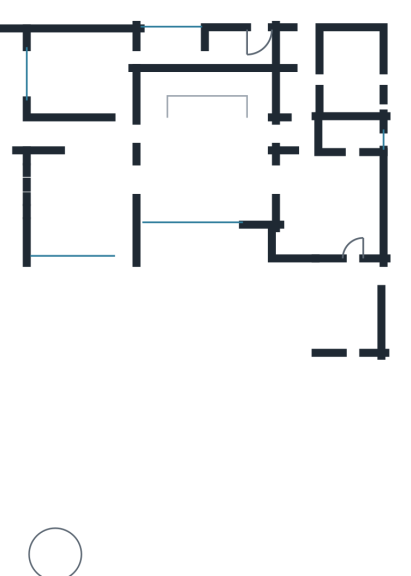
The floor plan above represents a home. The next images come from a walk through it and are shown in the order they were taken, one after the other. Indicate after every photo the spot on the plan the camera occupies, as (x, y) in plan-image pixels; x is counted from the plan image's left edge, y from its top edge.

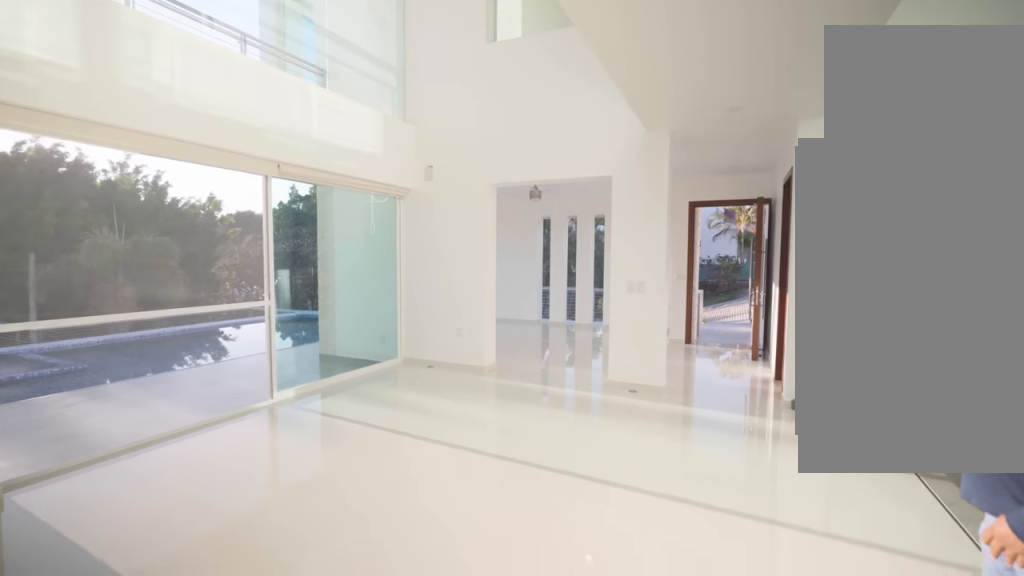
(255, 141)
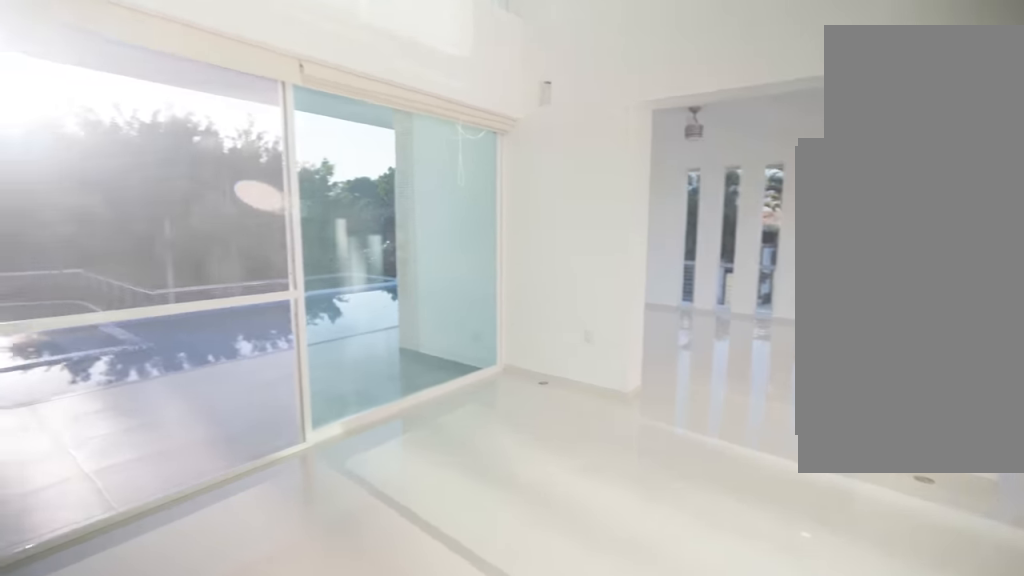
(208, 165)
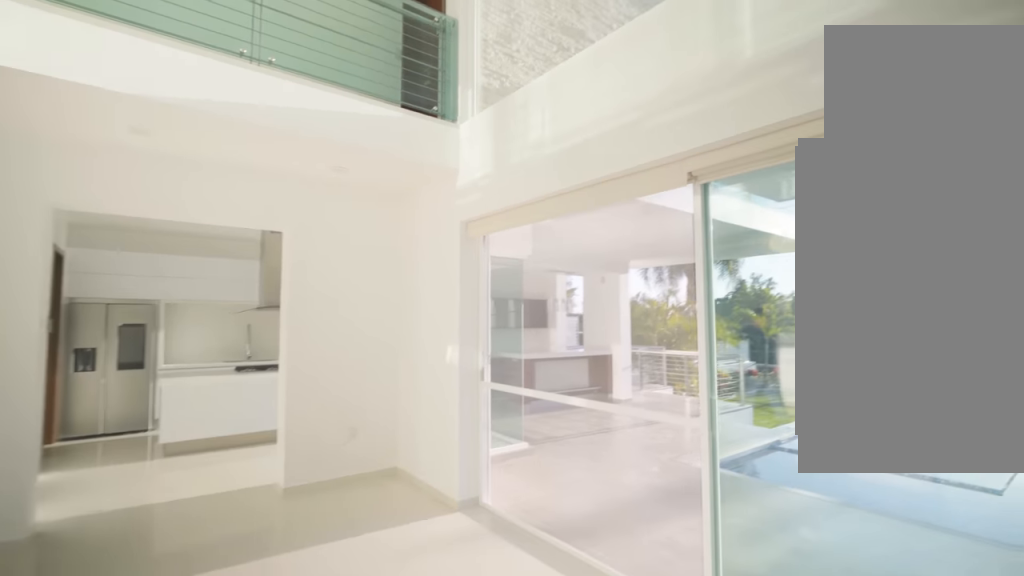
(164, 173)
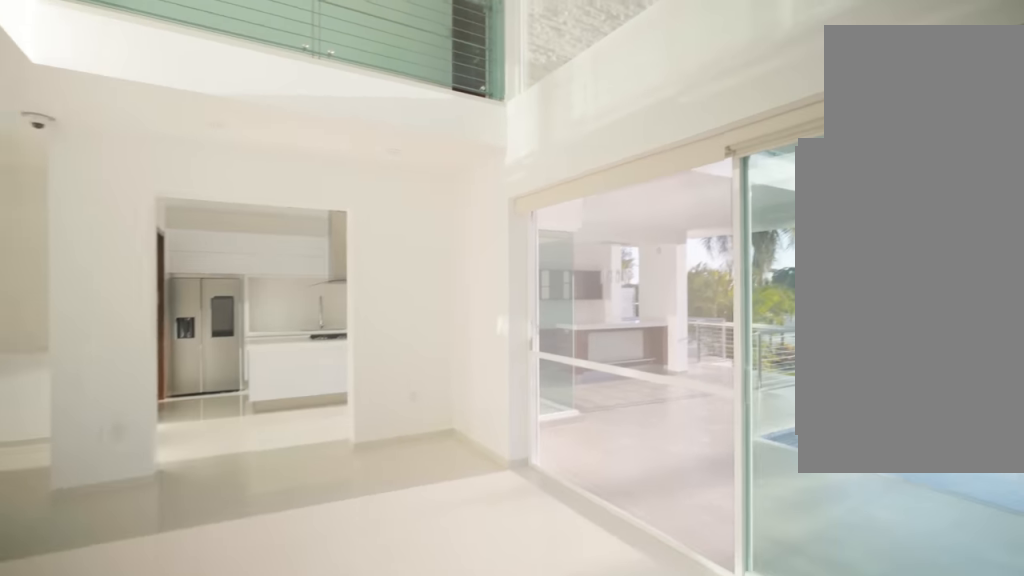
(164, 173)
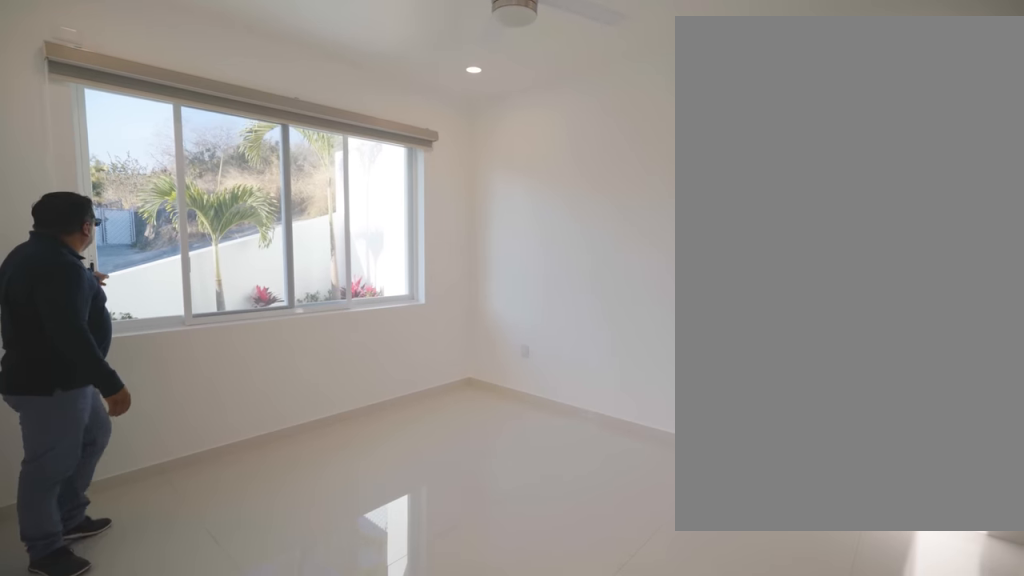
(120, 95)
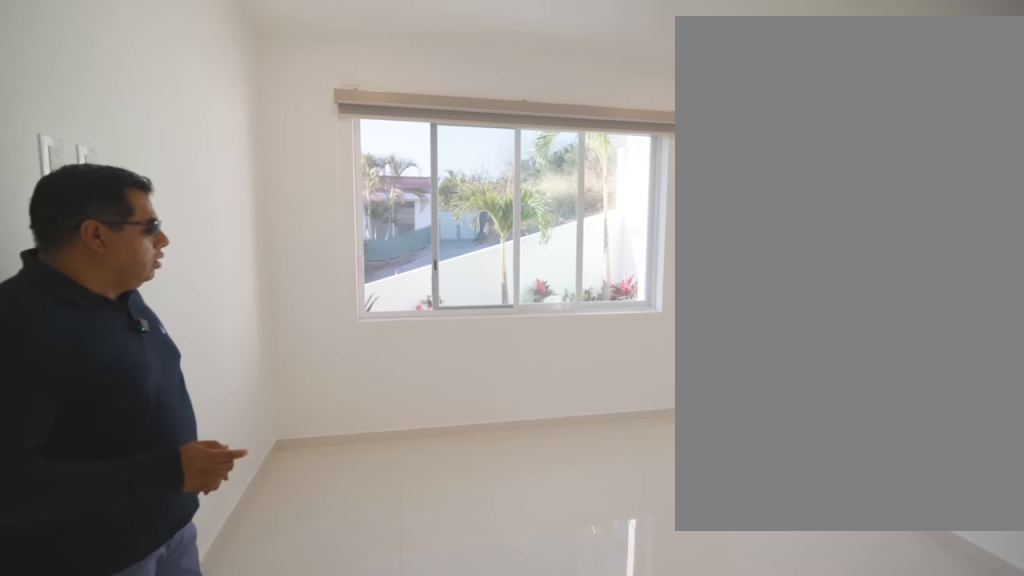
(119, 83)
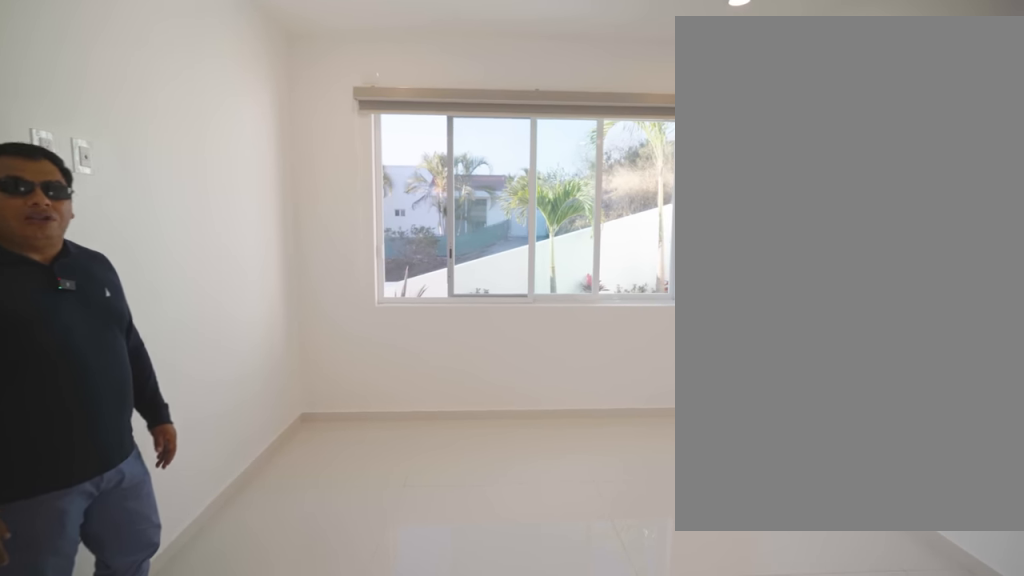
(119, 79)
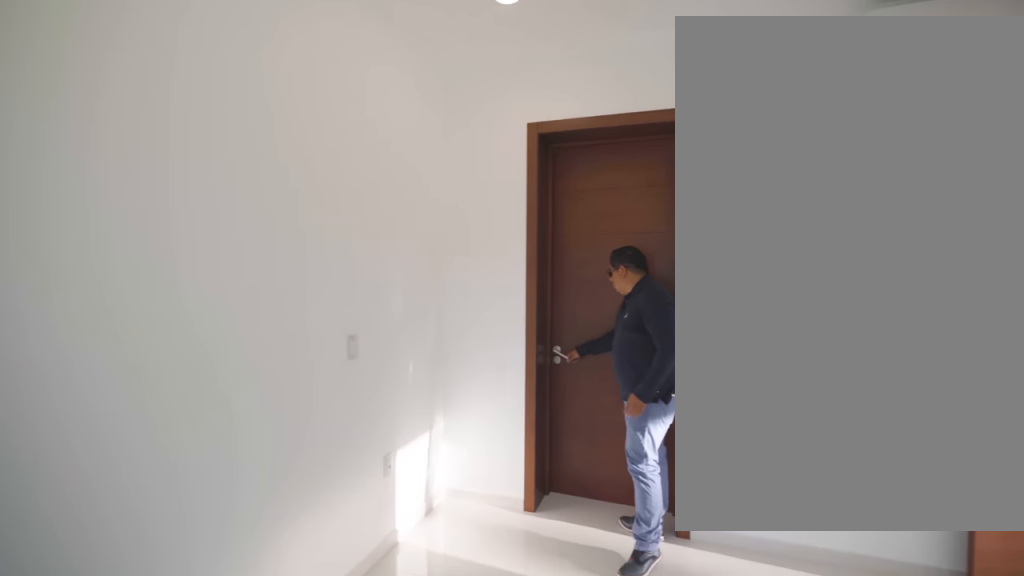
(50, 60)
